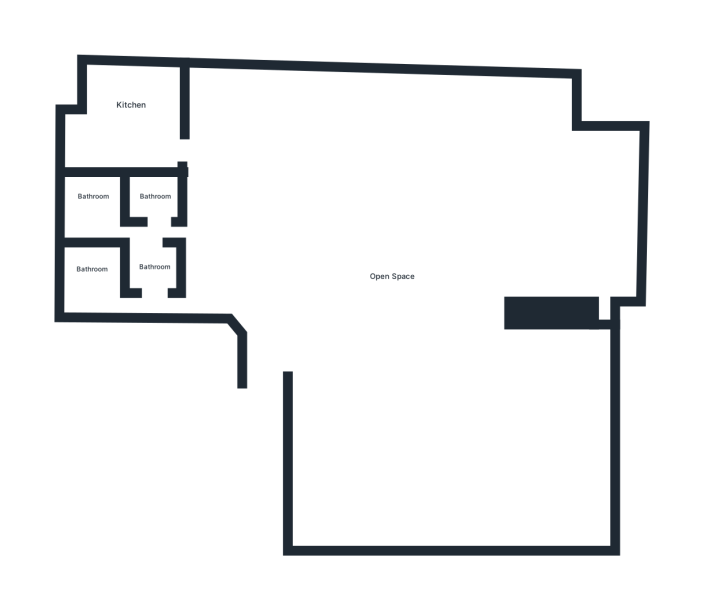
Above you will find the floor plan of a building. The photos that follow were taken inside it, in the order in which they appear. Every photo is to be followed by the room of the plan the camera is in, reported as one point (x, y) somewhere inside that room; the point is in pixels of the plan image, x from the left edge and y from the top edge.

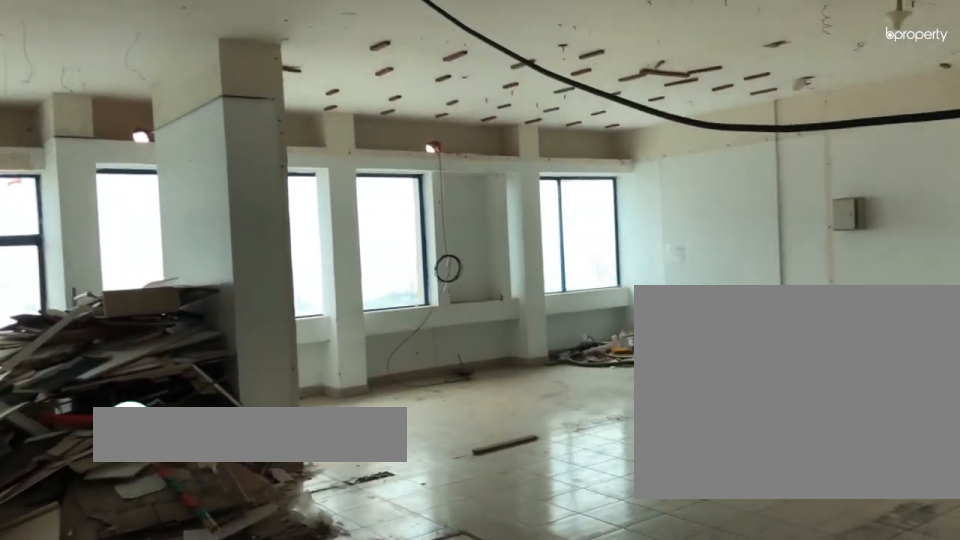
(373, 249)
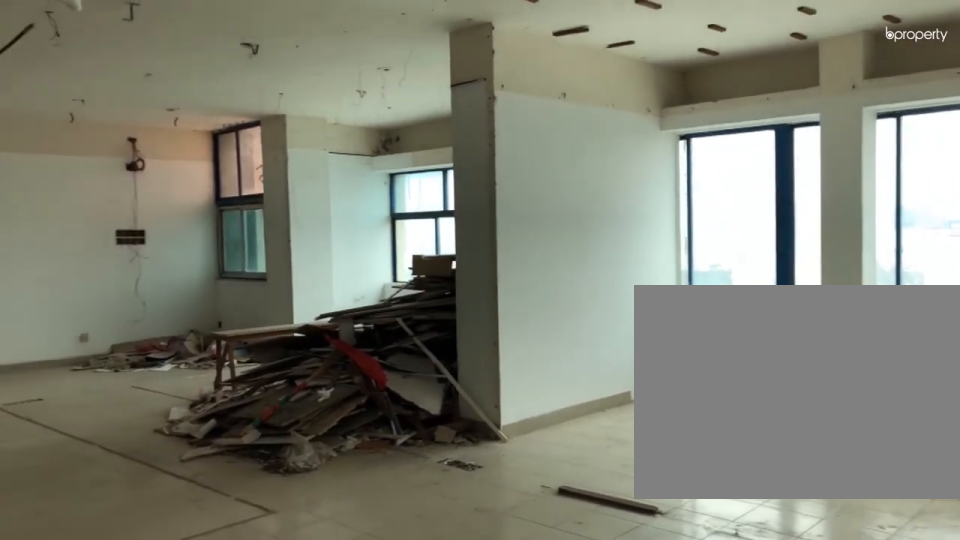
(372, 251)
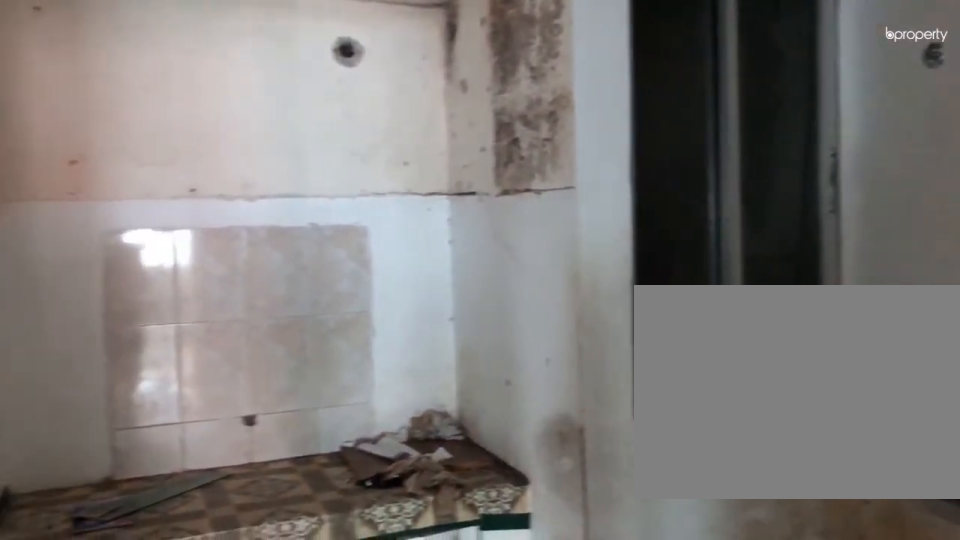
(136, 139)
